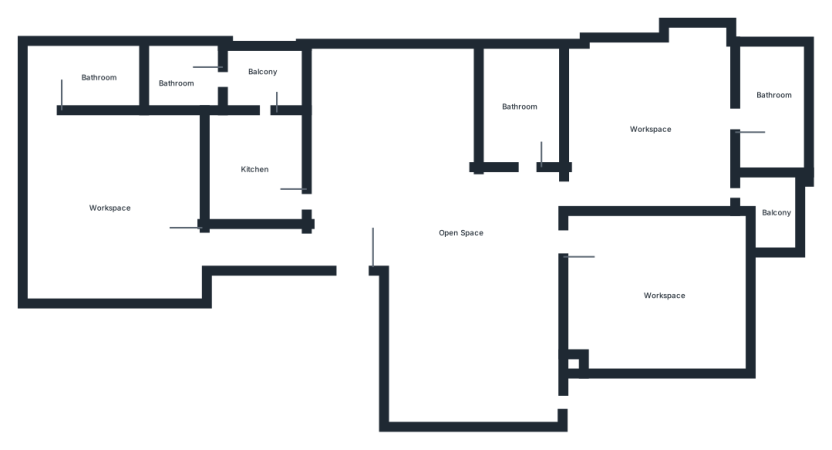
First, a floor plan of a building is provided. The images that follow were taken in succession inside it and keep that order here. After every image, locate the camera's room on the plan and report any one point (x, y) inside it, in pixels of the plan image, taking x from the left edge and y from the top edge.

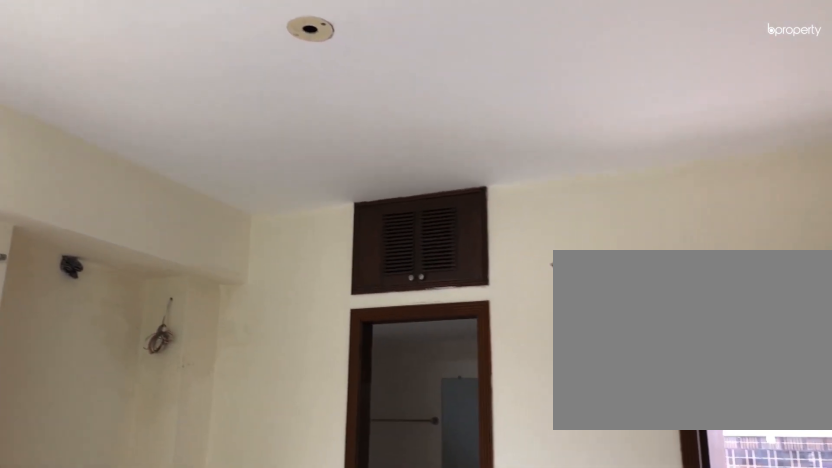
(644, 132)
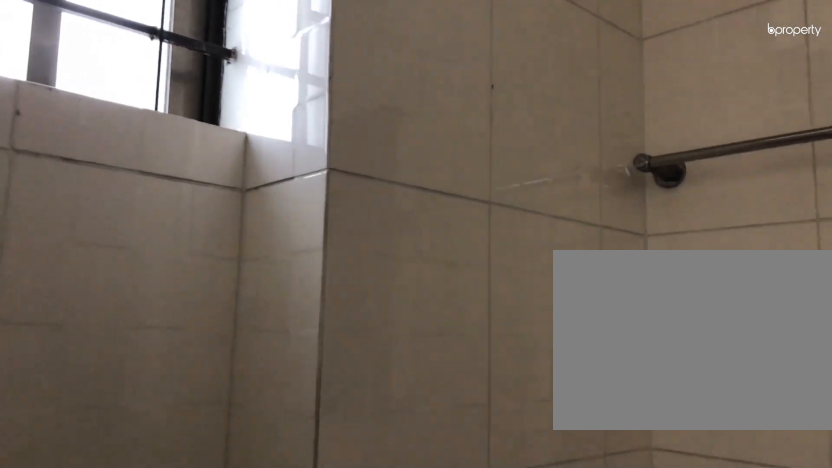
(767, 118)
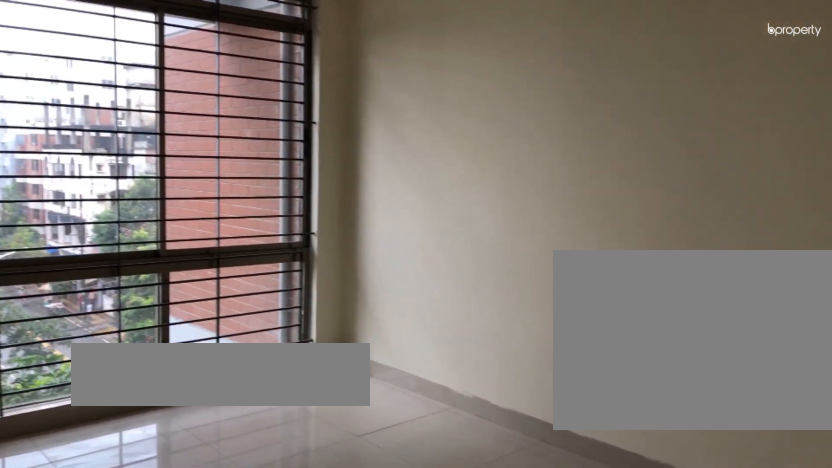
(667, 292)
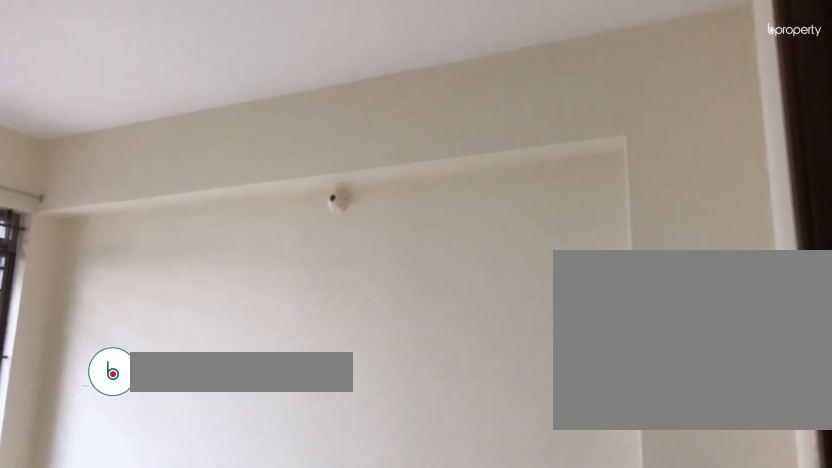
(667, 292)
